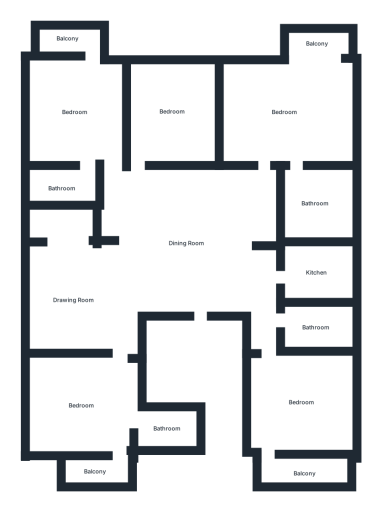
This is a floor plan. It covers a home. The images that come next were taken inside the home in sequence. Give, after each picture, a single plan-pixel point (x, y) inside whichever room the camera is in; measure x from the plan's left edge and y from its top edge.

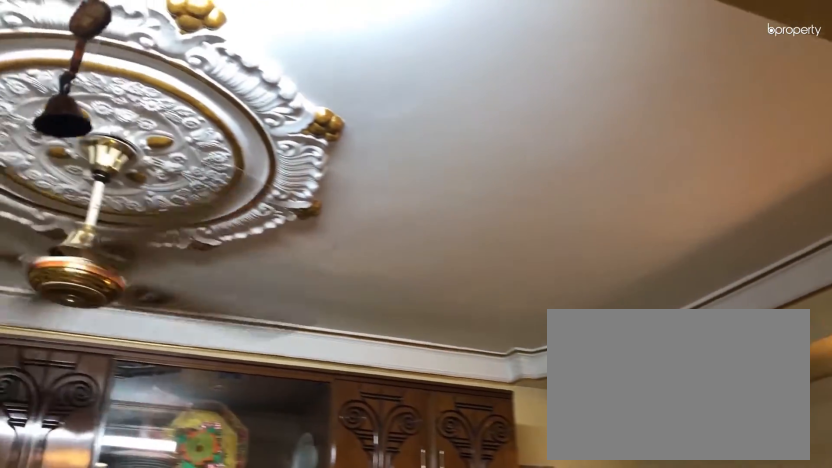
(189, 242)
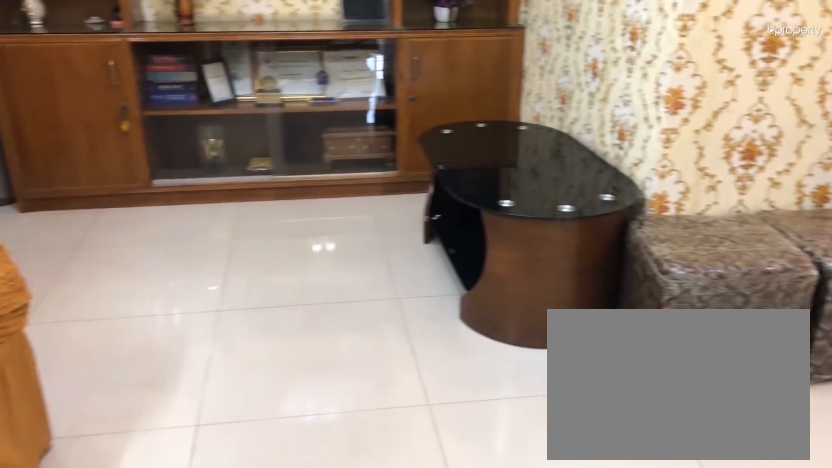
(74, 300)
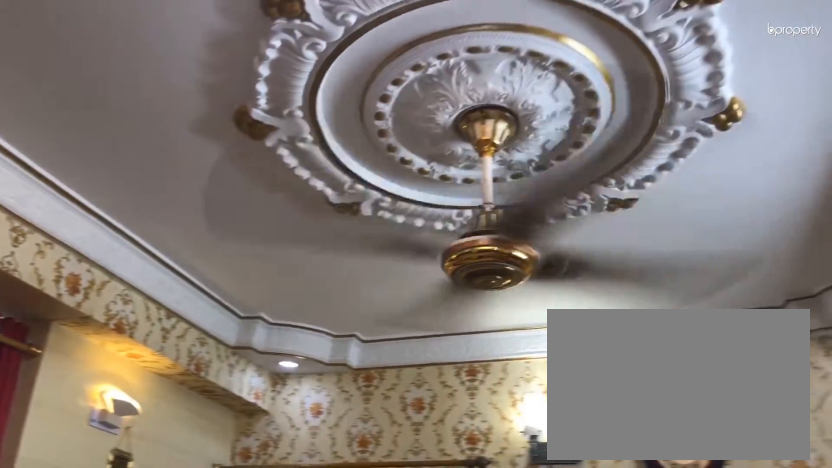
(74, 300)
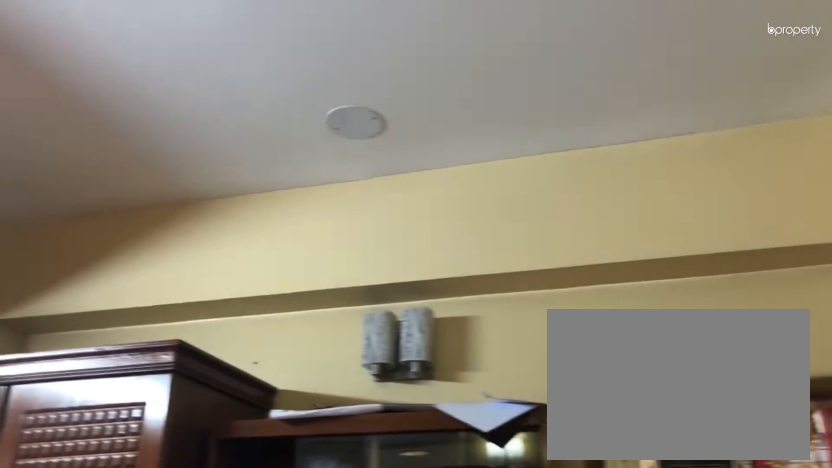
(77, 403)
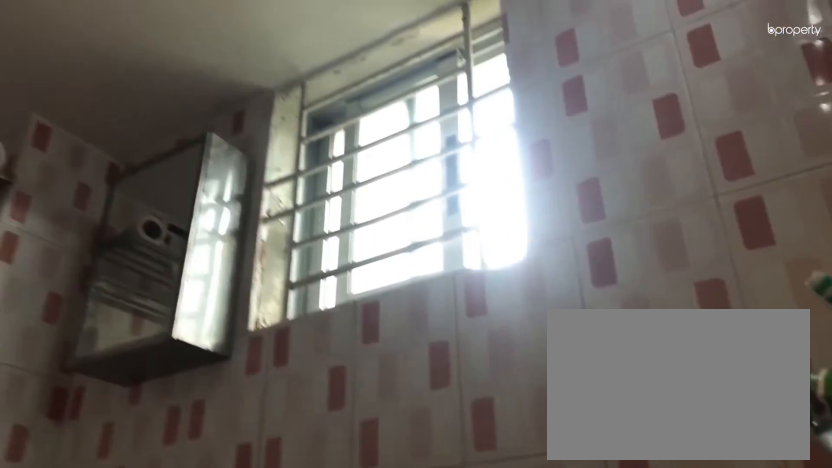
(171, 429)
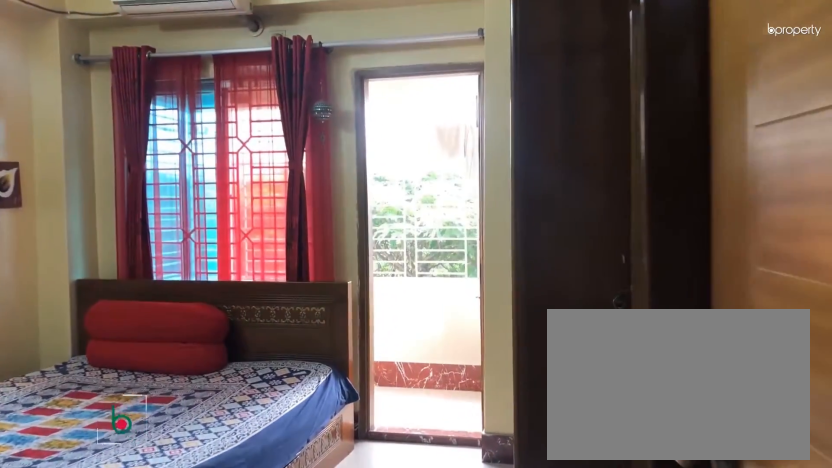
(95, 123)
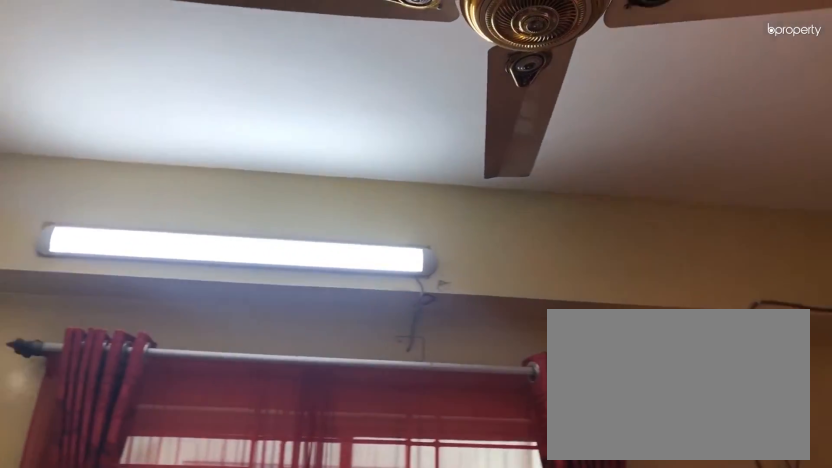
(74, 110)
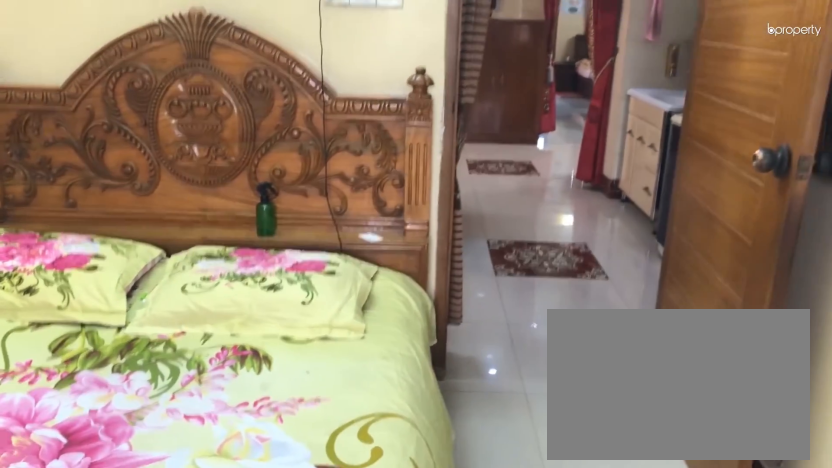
(171, 110)
